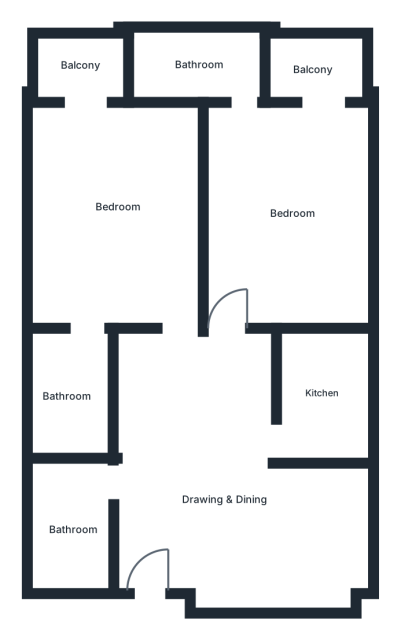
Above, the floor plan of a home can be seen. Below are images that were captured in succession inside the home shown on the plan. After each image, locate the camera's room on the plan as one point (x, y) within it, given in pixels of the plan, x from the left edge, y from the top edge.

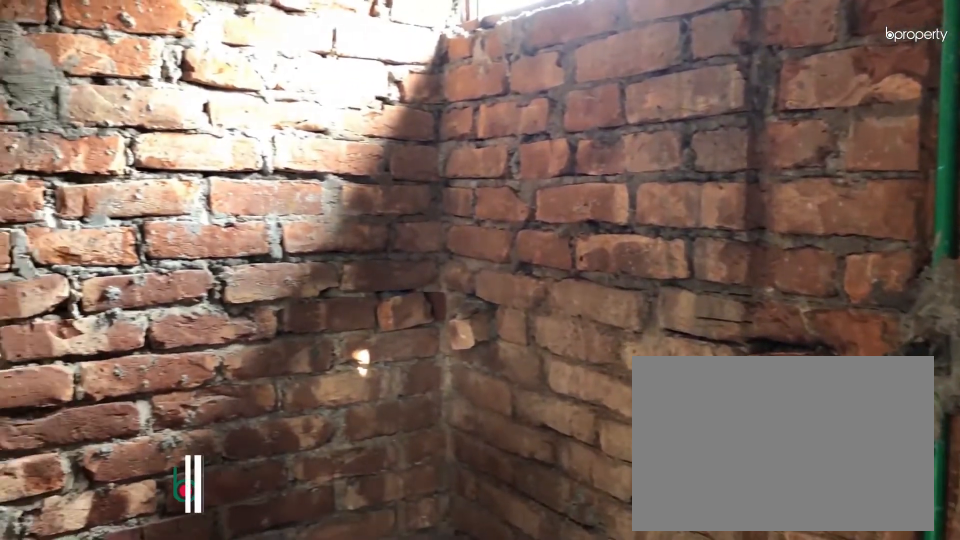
(201, 63)
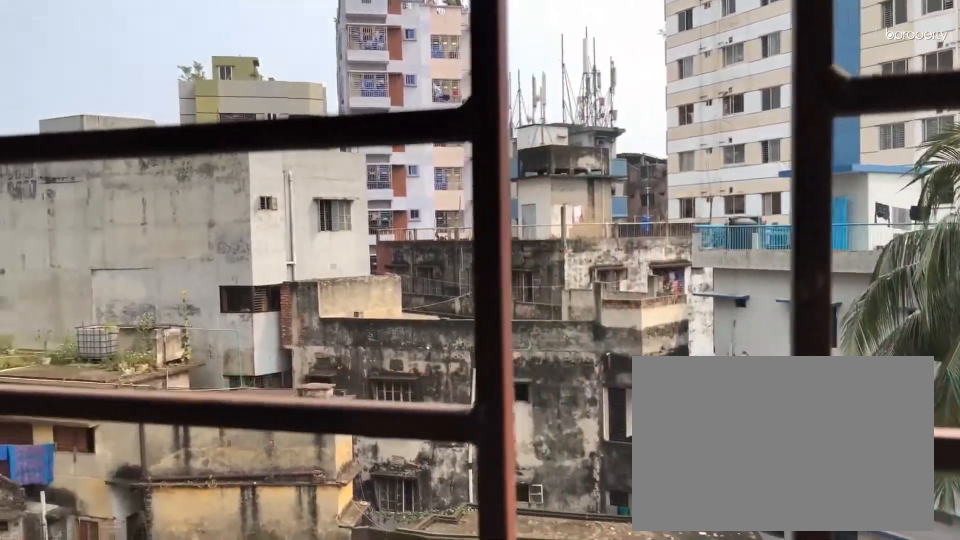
(313, 73)
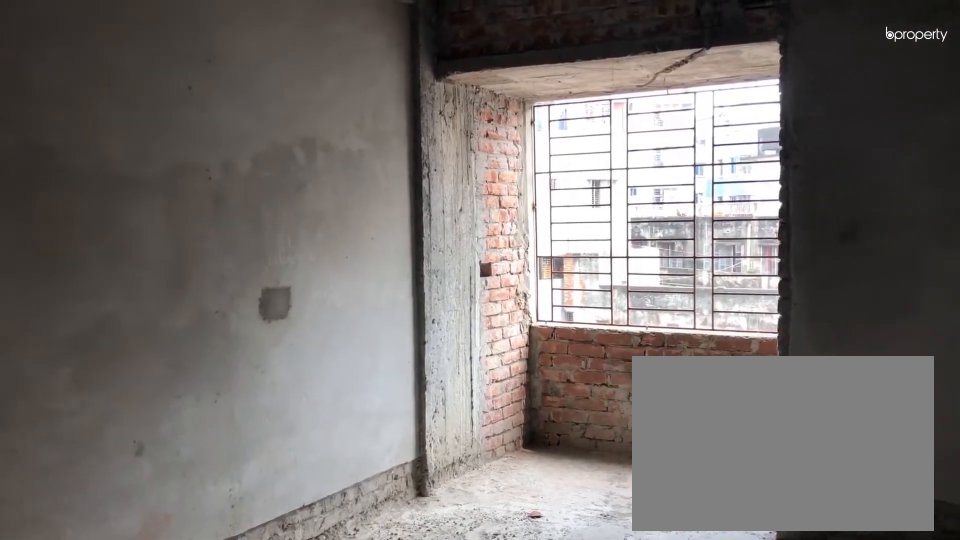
(120, 207)
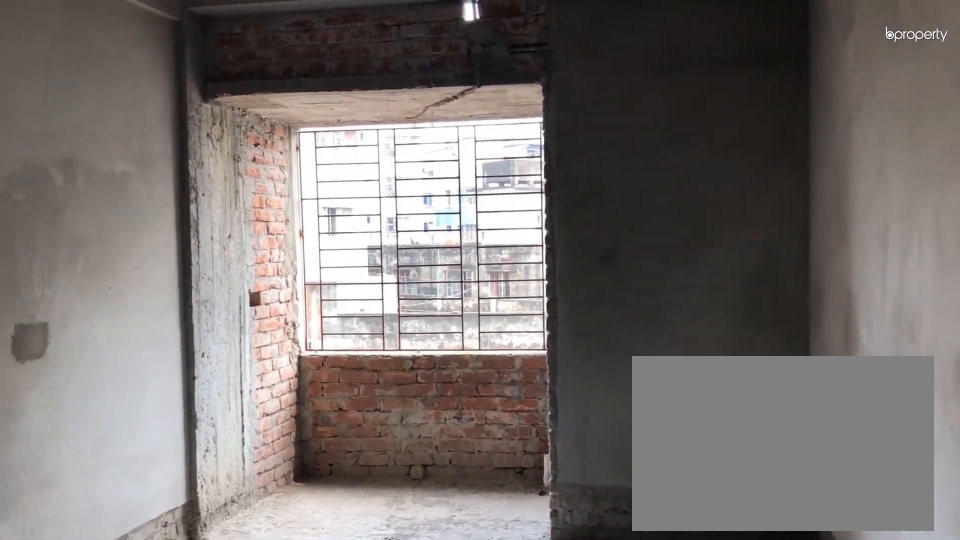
(120, 207)
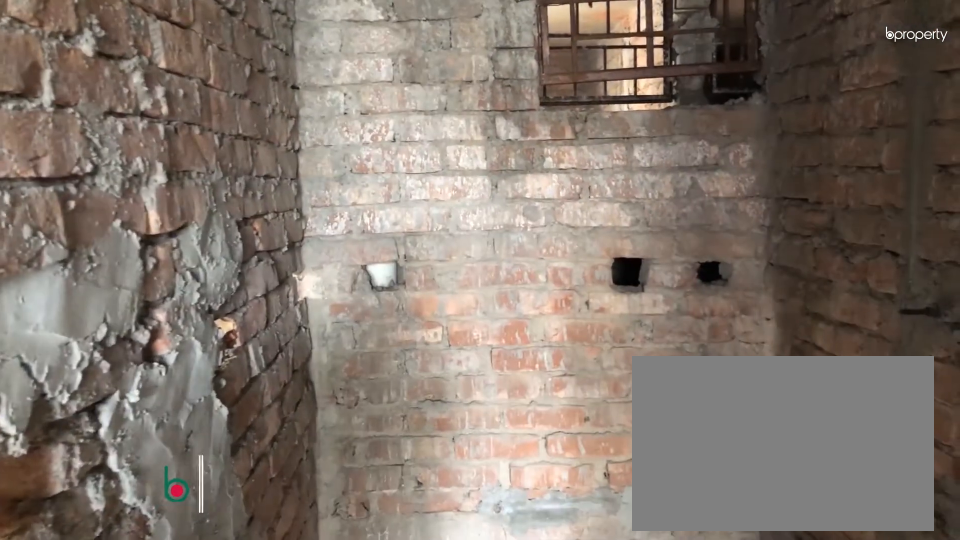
(66, 395)
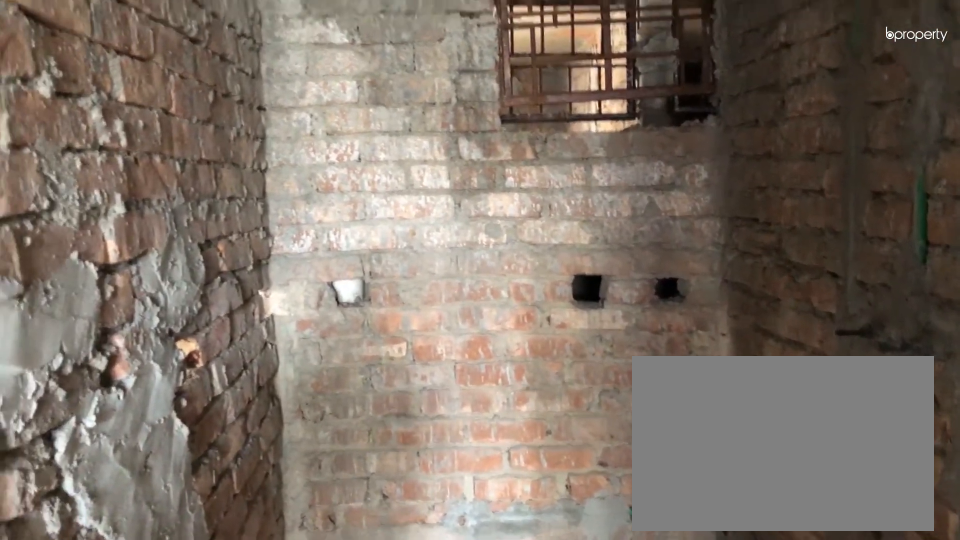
(66, 395)
